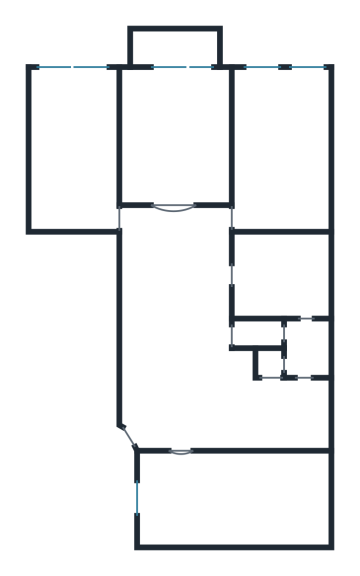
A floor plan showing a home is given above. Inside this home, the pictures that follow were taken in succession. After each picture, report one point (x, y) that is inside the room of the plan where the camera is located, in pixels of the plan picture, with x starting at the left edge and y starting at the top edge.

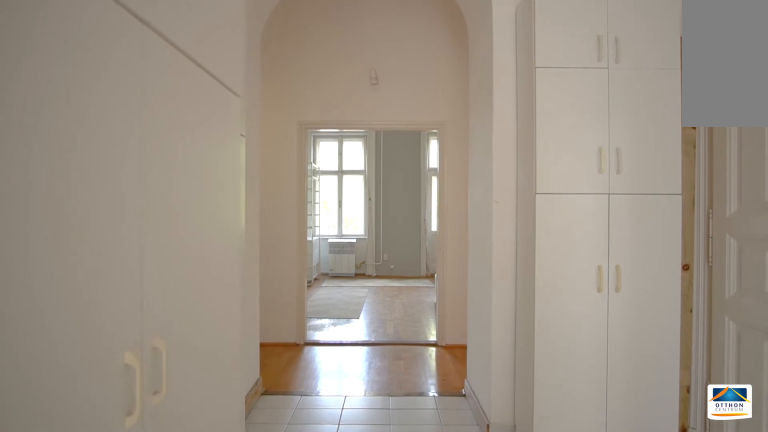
(179, 351)
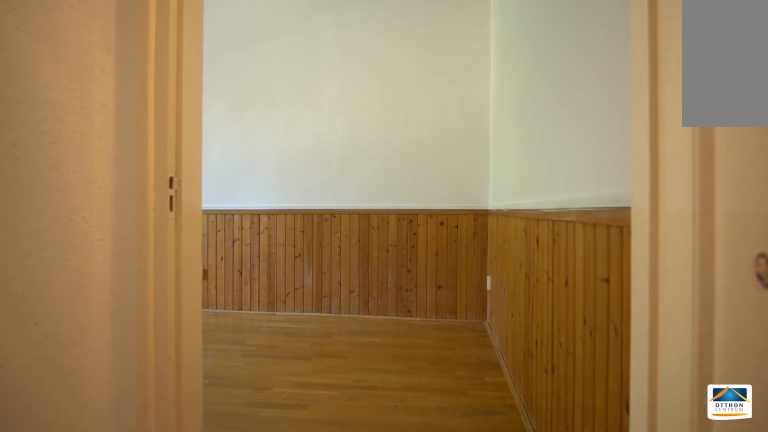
(290, 156)
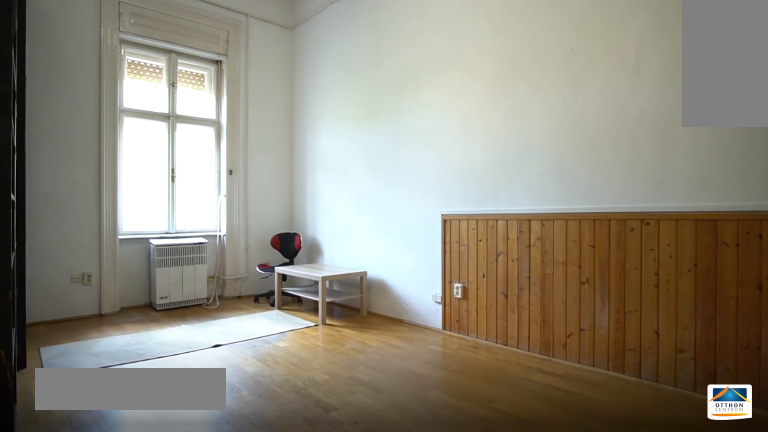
(290, 155)
